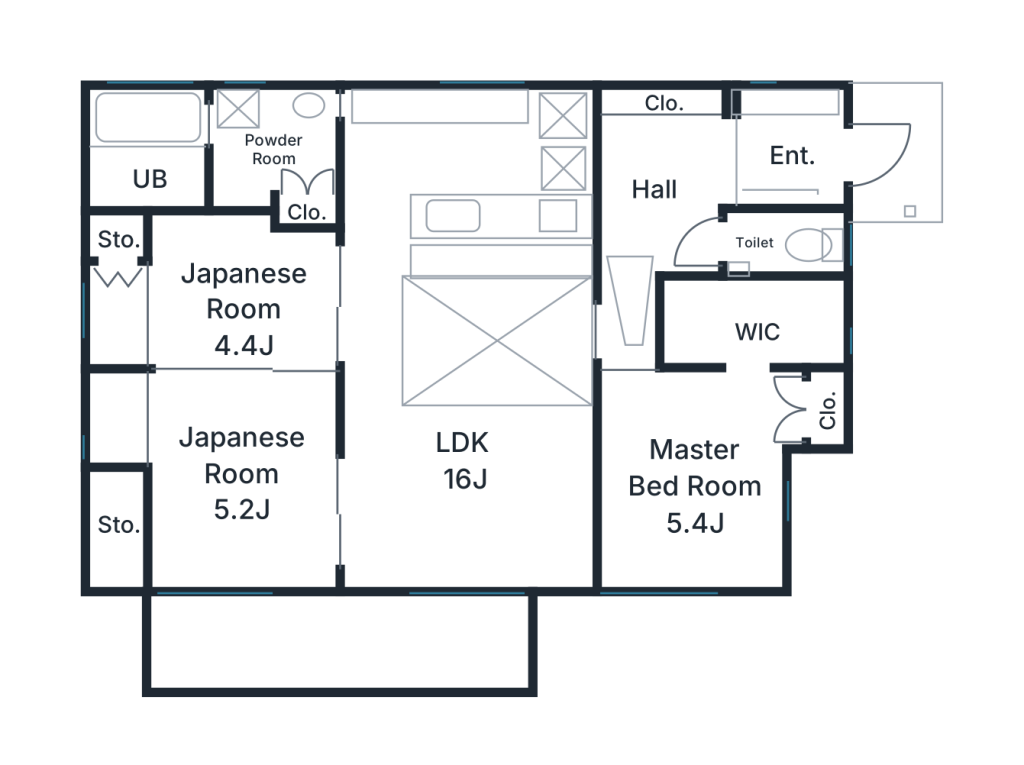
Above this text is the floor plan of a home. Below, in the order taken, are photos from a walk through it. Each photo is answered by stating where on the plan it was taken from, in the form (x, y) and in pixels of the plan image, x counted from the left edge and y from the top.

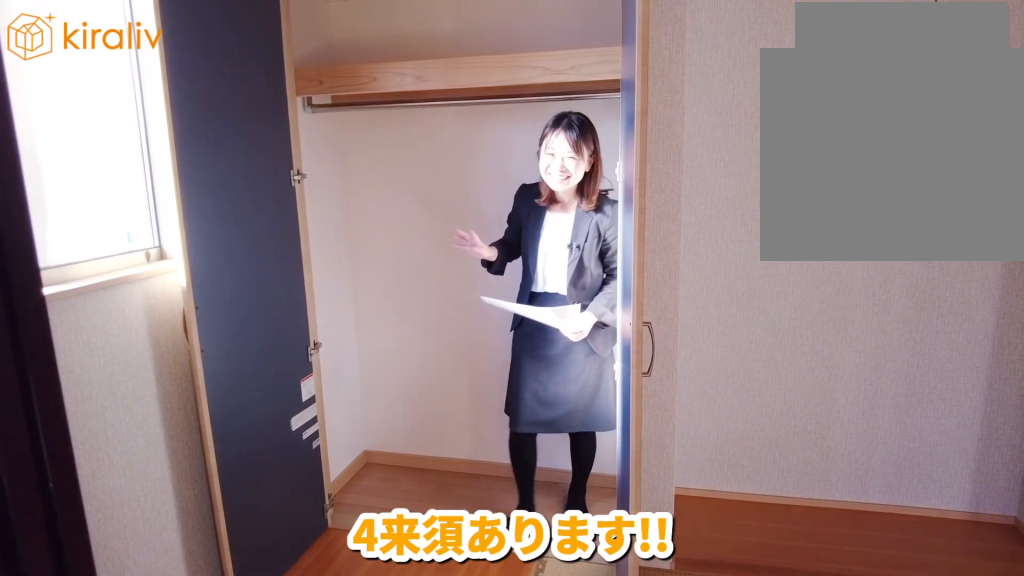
(148, 383)
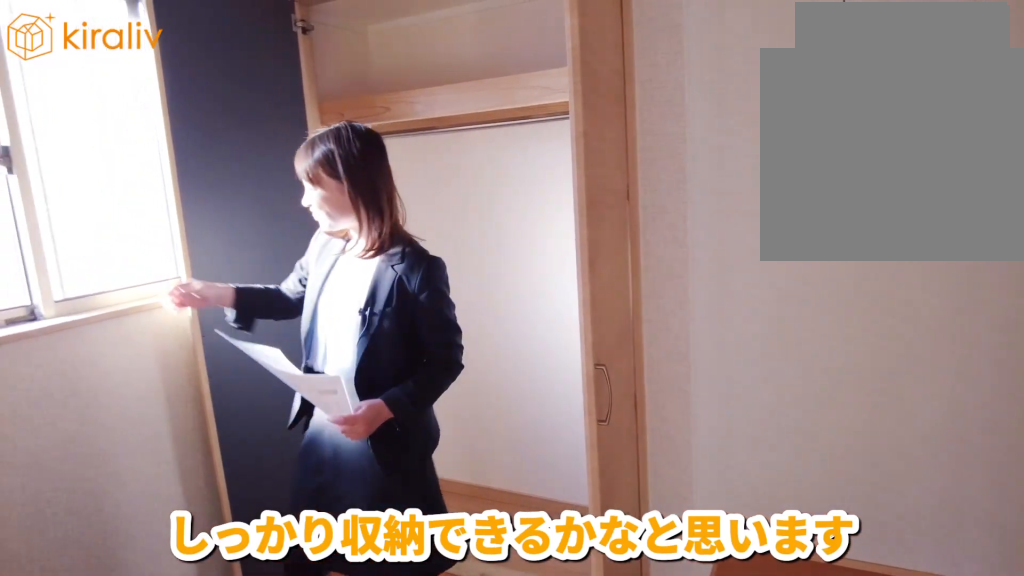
(150, 390)
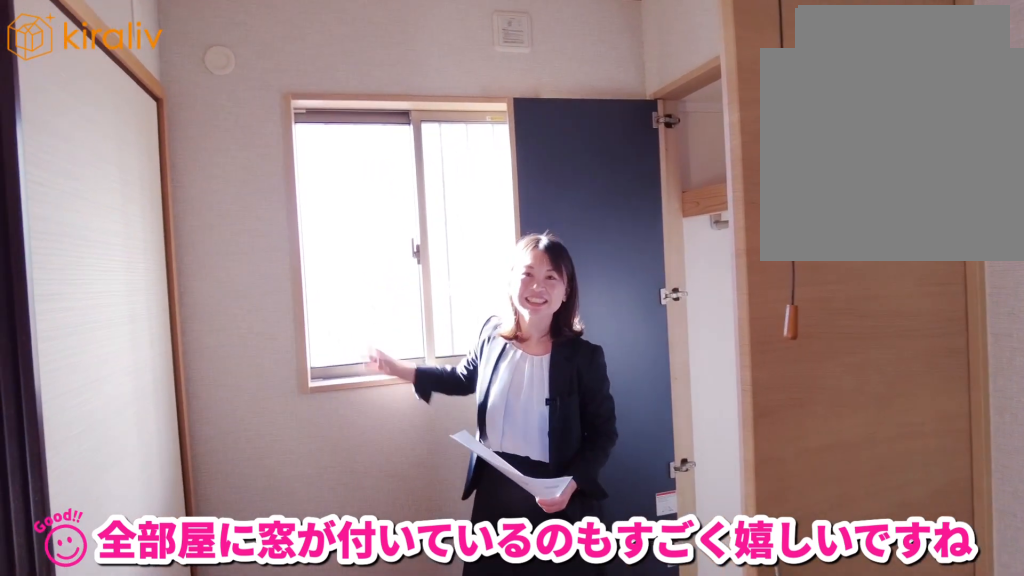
(155, 397)
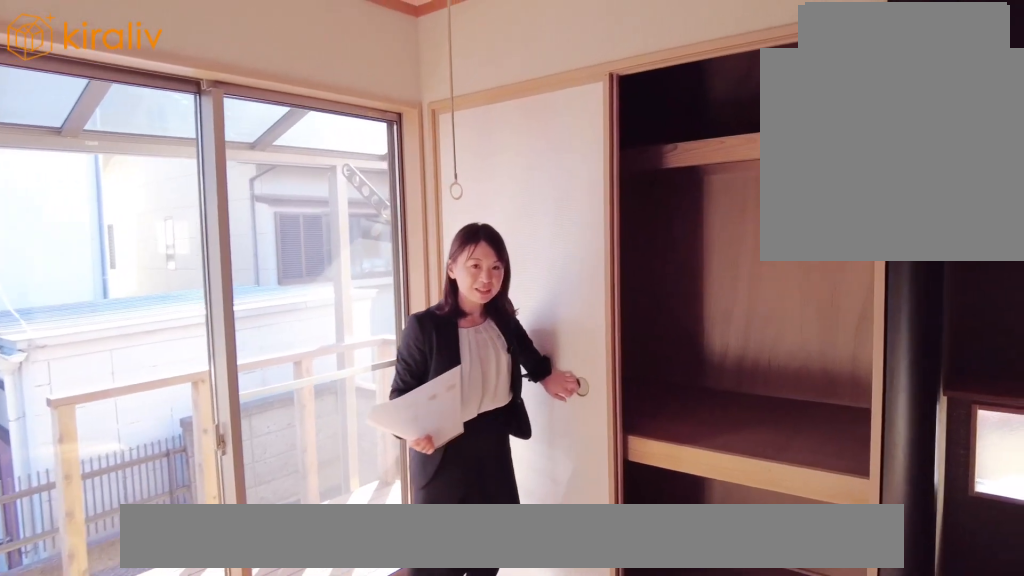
(172, 543)
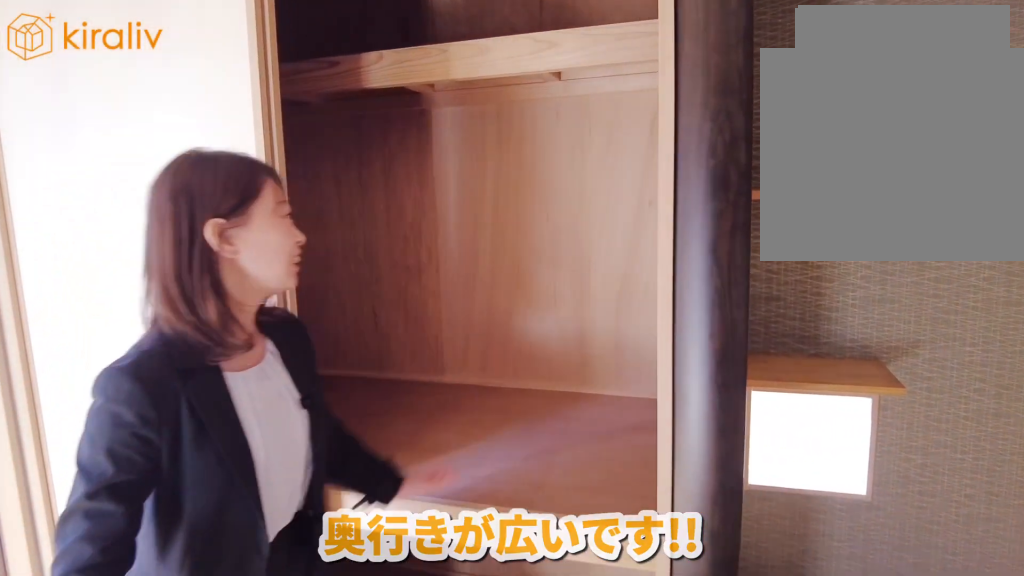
(174, 537)
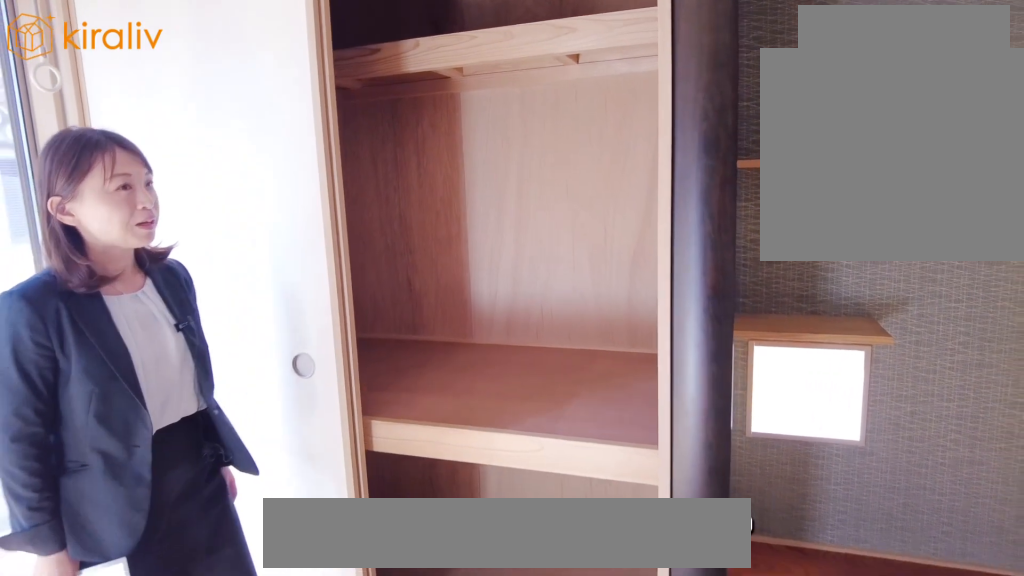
(174, 530)
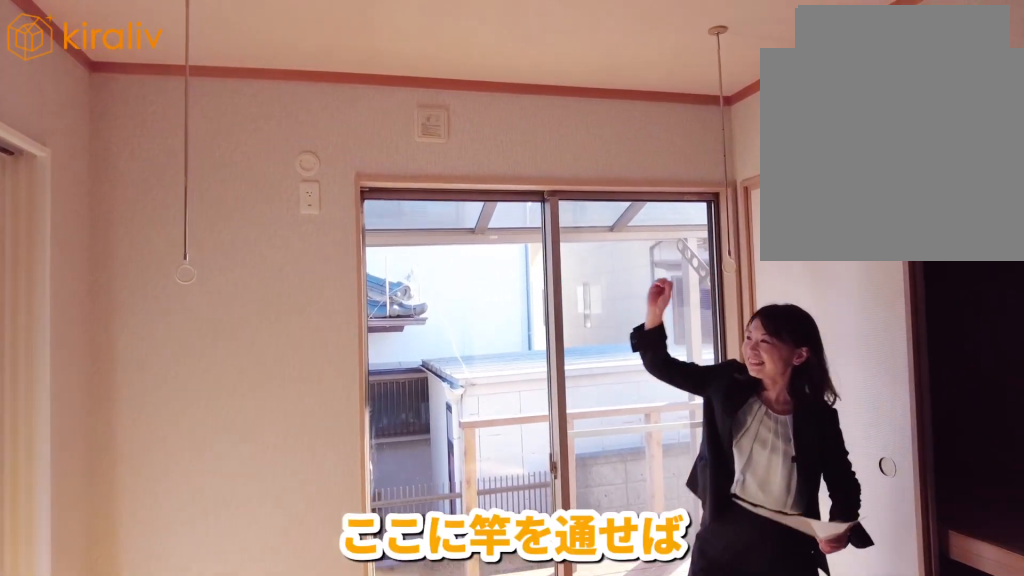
(176, 507)
